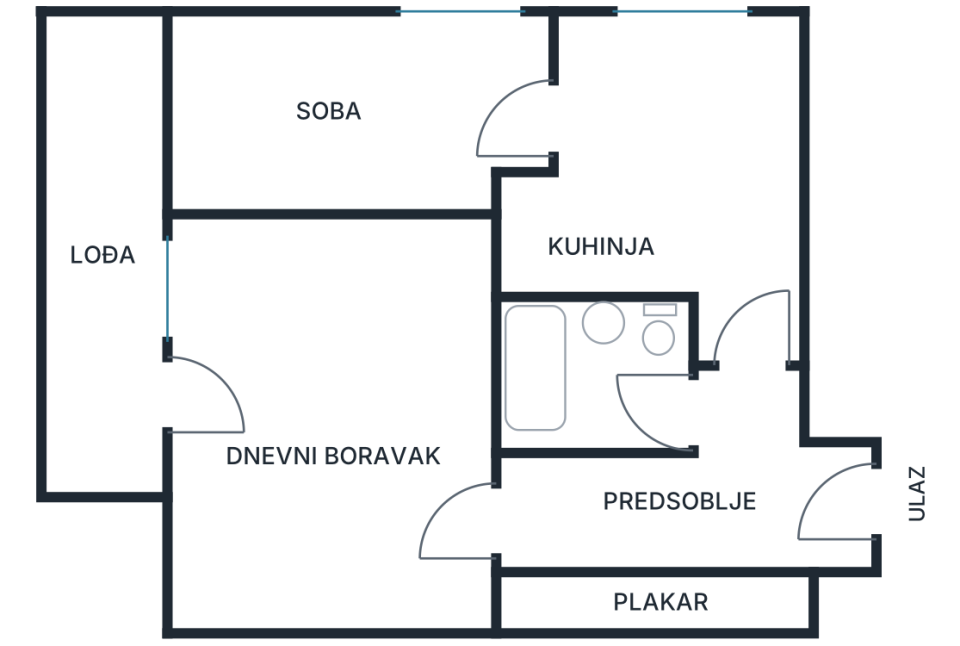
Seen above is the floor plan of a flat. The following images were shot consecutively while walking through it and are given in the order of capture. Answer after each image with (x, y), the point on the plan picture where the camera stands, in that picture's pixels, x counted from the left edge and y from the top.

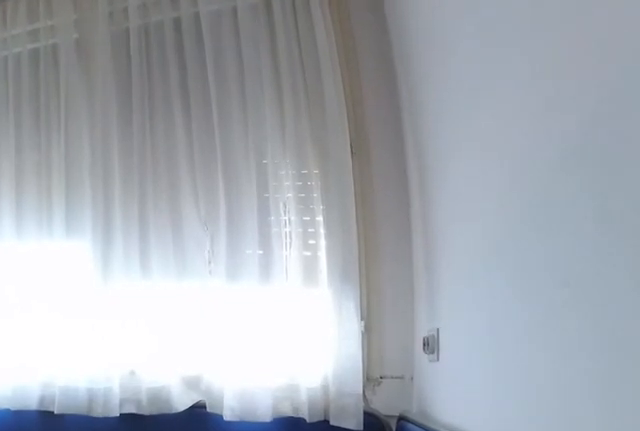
(744, 184)
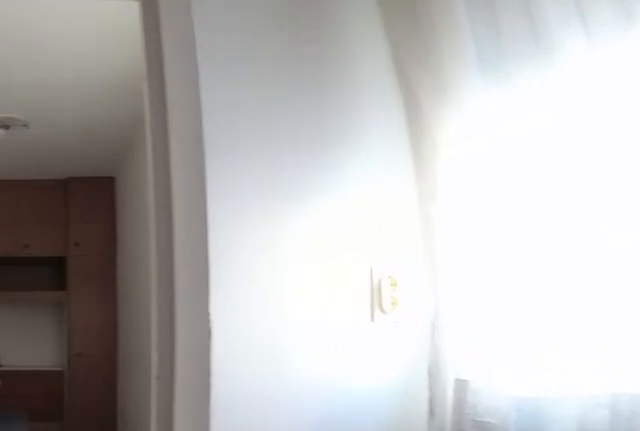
(765, 130)
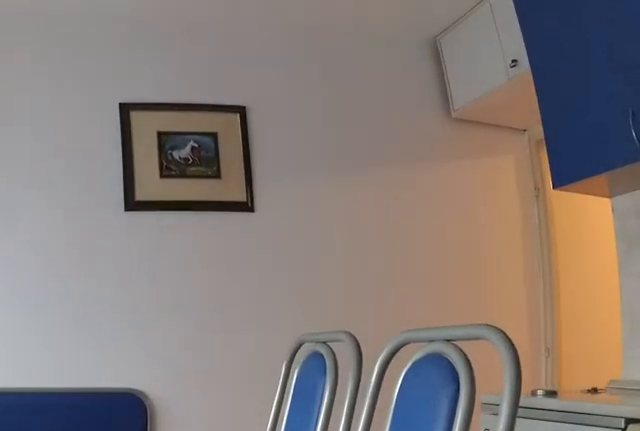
(544, 131)
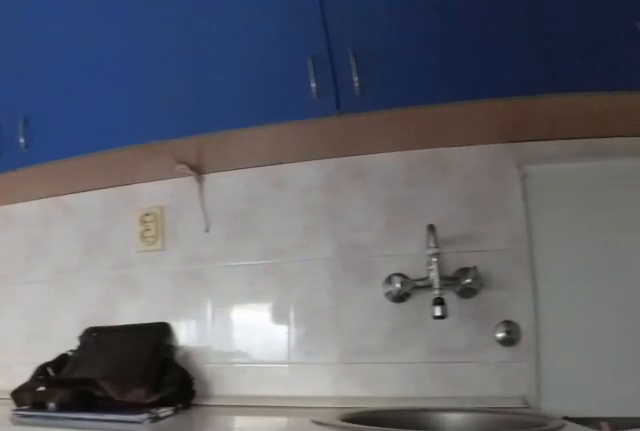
(568, 110)
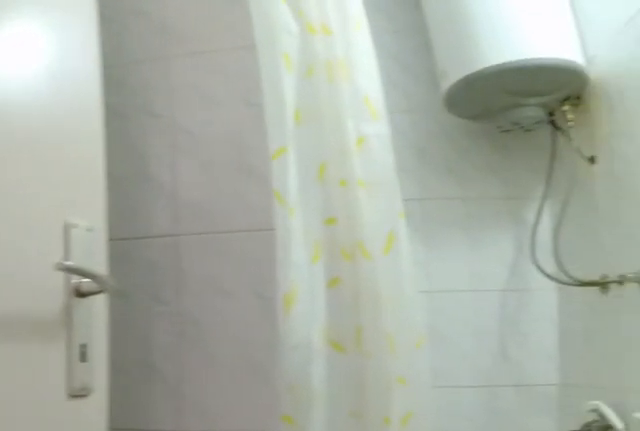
(723, 394)
